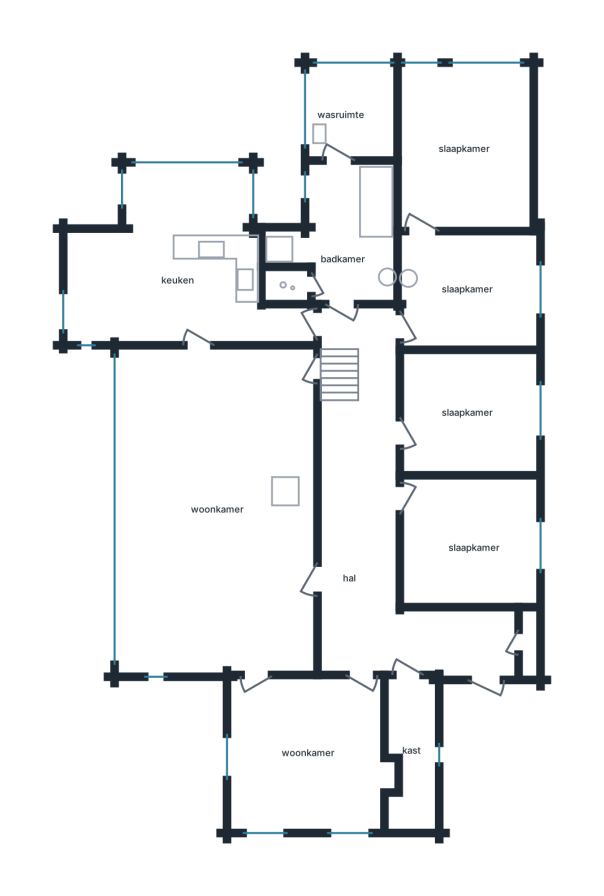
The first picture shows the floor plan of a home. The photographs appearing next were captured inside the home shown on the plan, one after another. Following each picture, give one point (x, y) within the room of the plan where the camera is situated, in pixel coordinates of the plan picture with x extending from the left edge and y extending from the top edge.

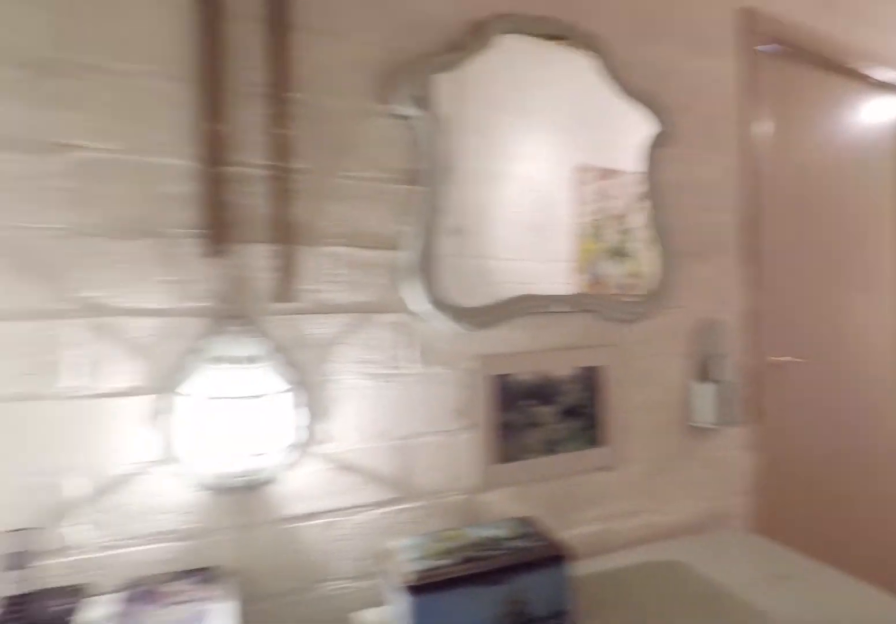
(382, 530)
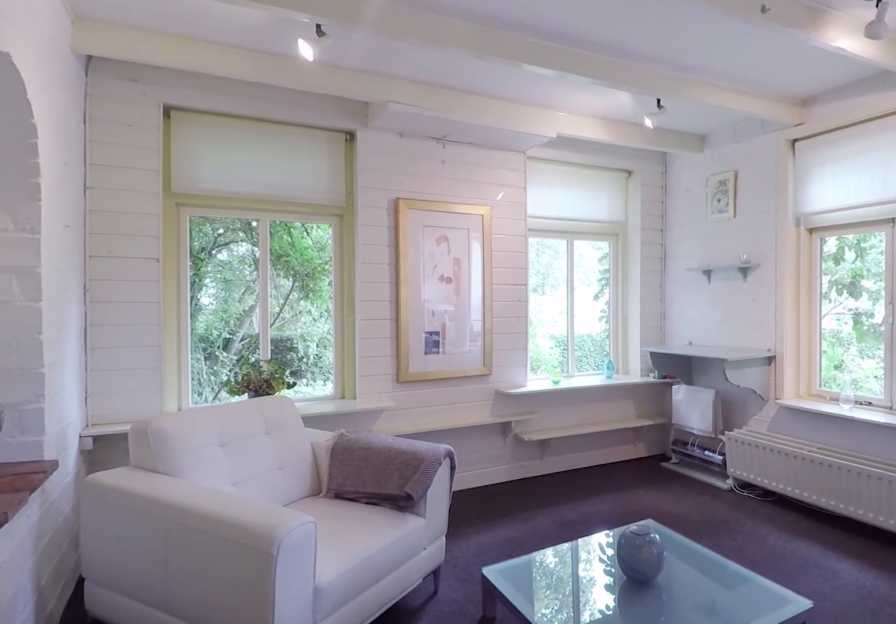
(308, 752)
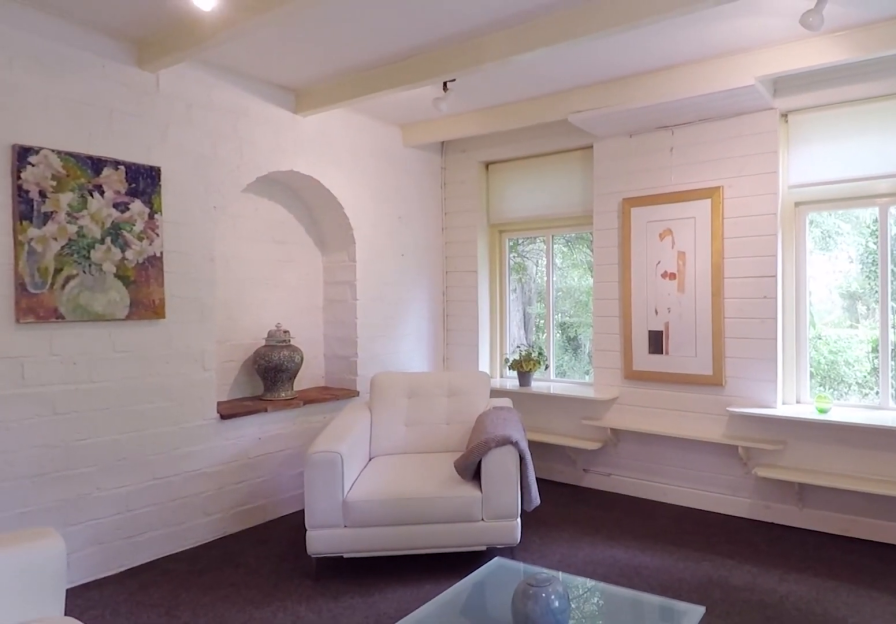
(308, 752)
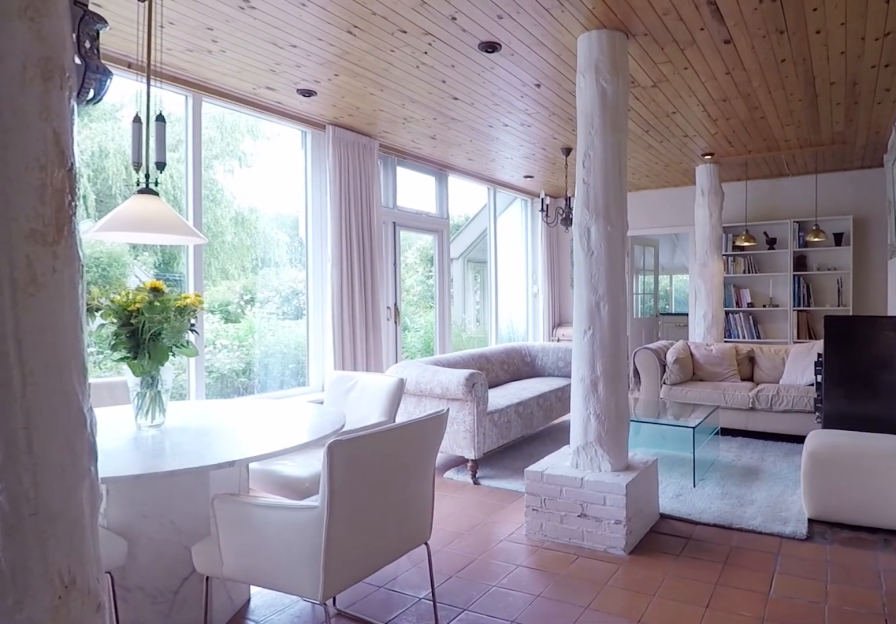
(218, 510)
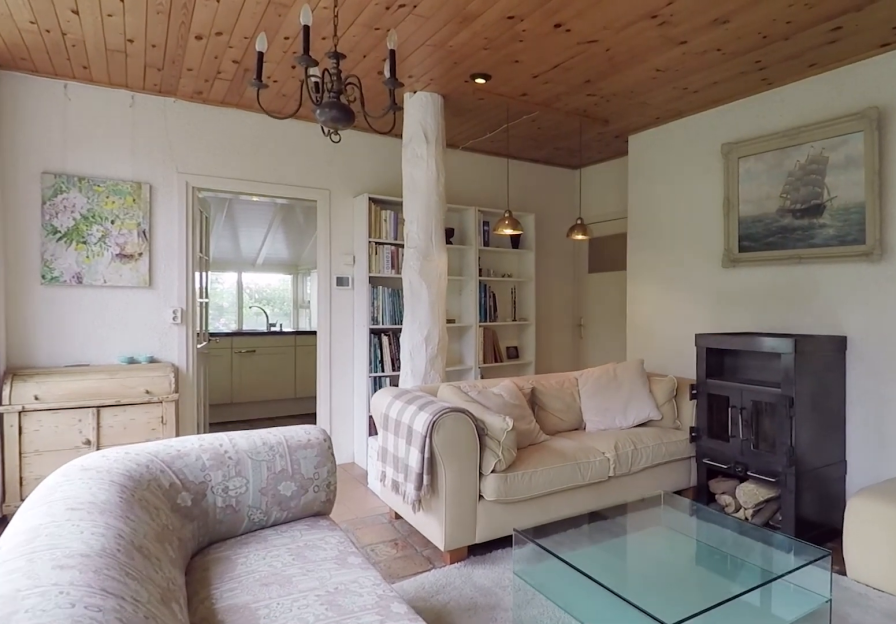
(218, 510)
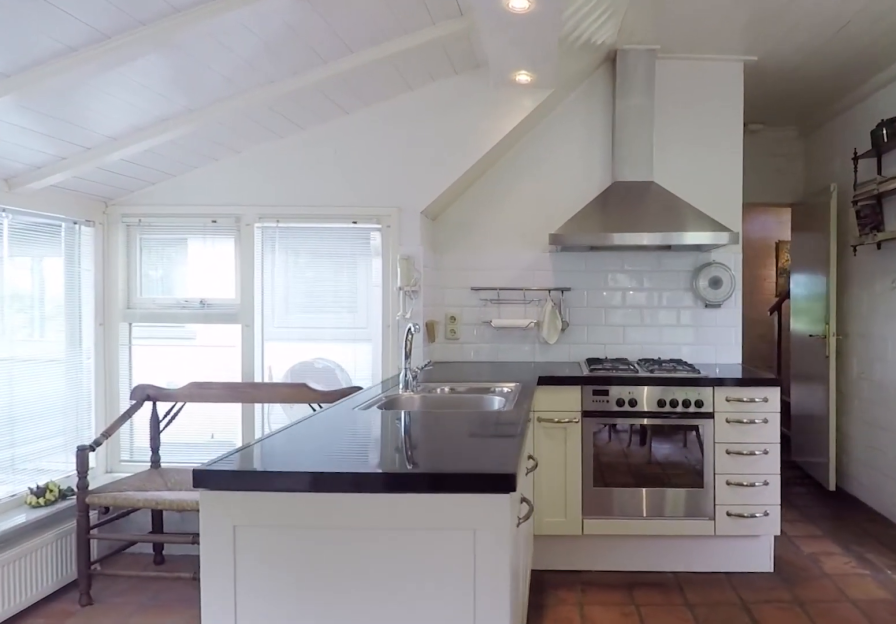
(179, 266)
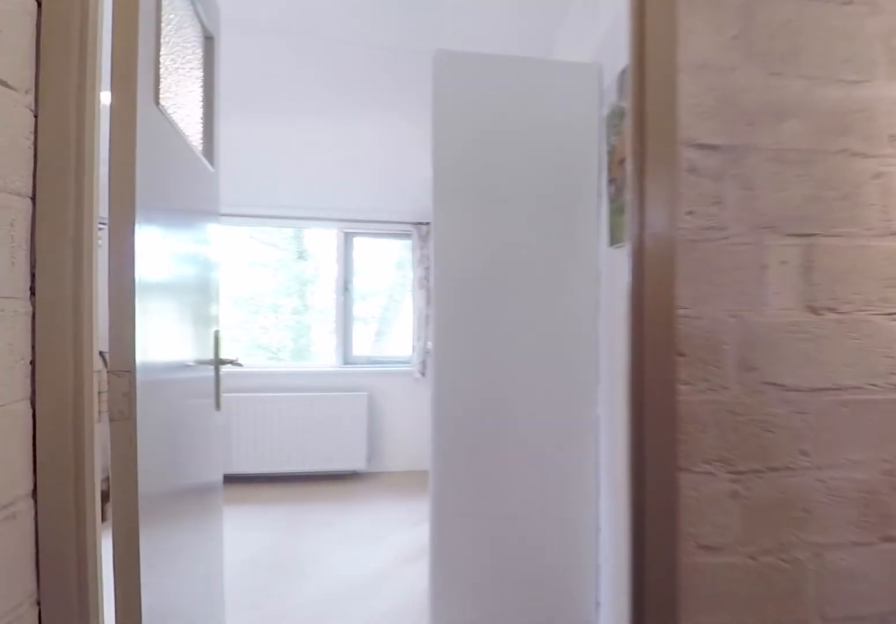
(382, 530)
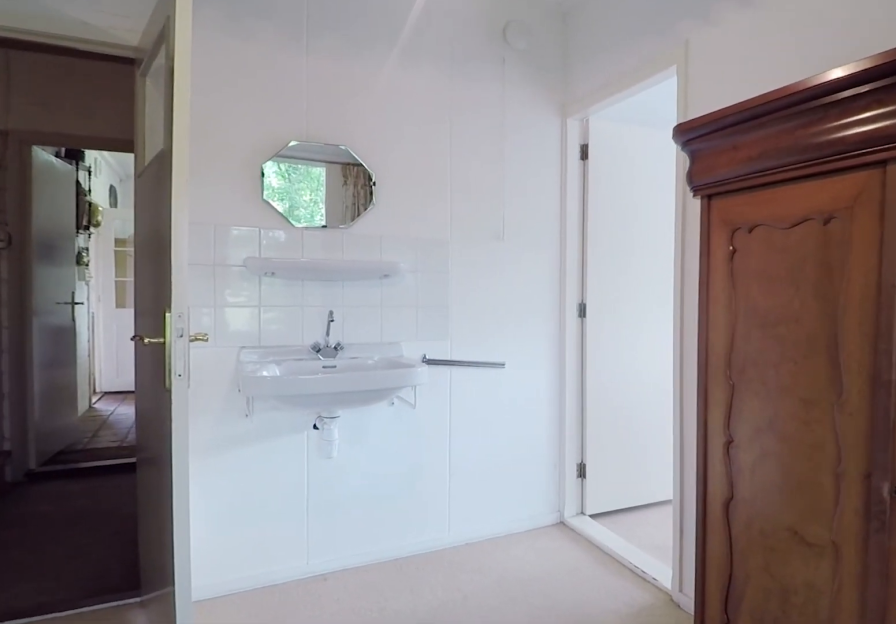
(467, 290)
